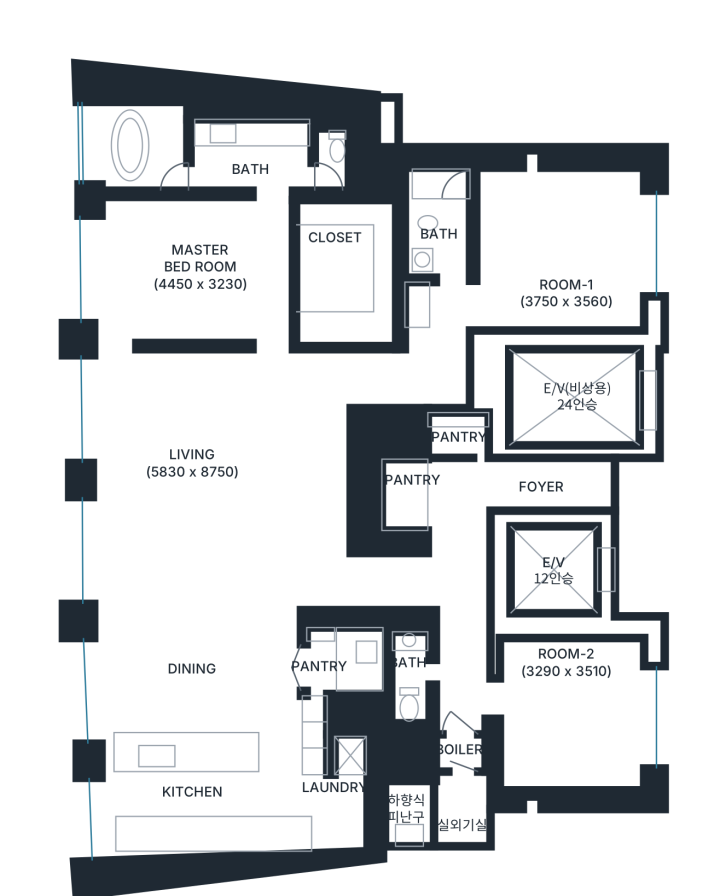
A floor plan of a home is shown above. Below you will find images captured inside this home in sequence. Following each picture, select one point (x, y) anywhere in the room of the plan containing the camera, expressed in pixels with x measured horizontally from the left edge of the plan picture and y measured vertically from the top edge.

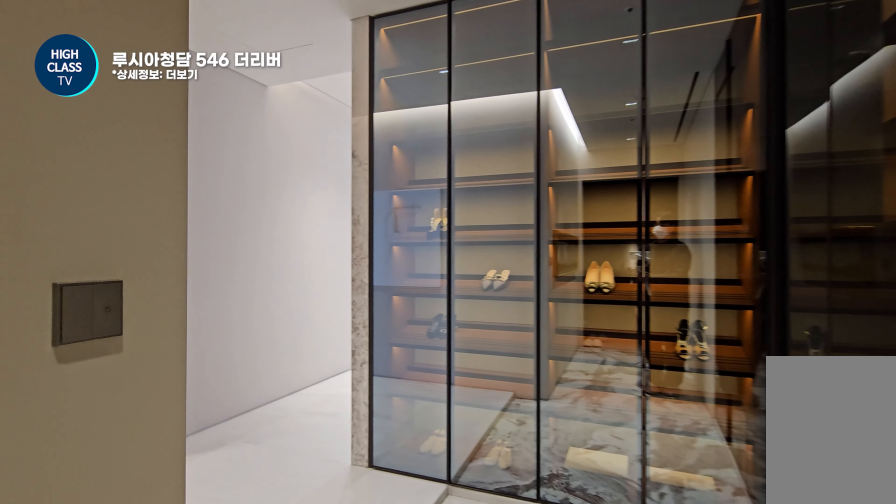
(484, 481)
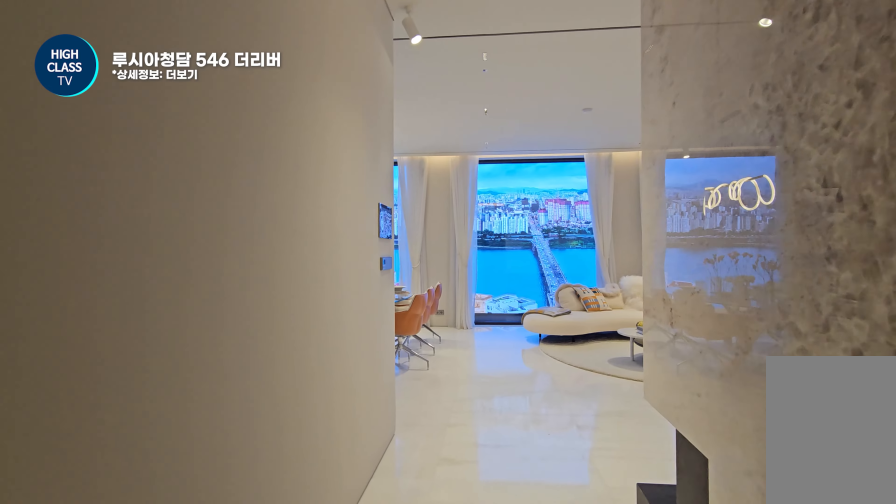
(419, 583)
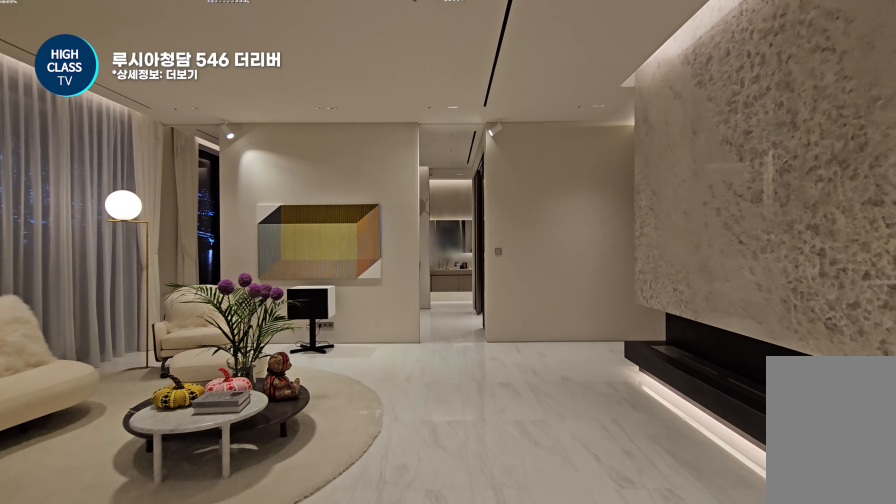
(211, 473)
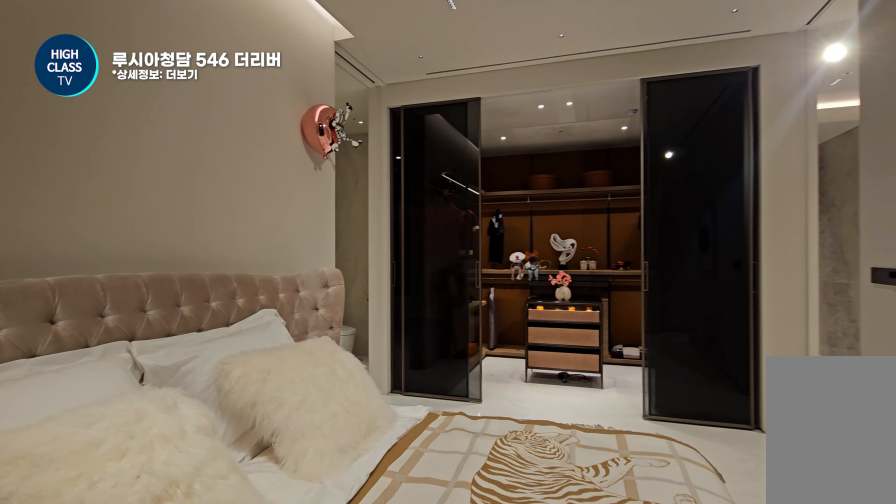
(242, 265)
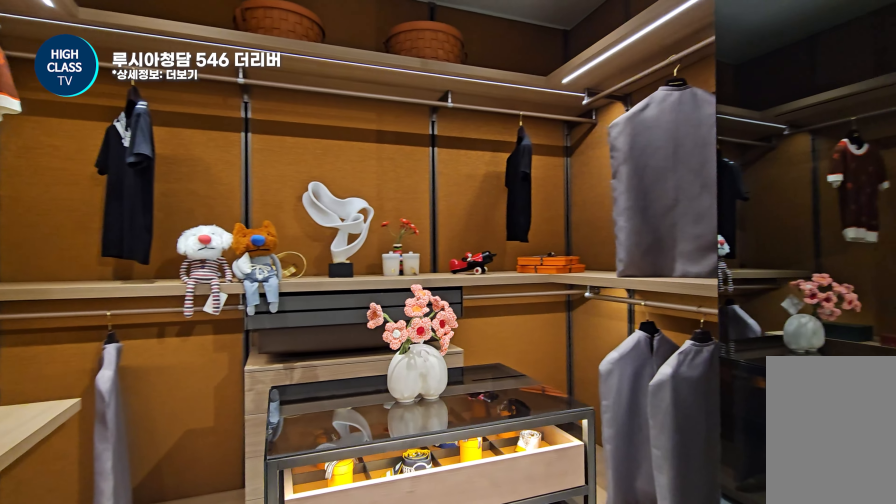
(242, 265)
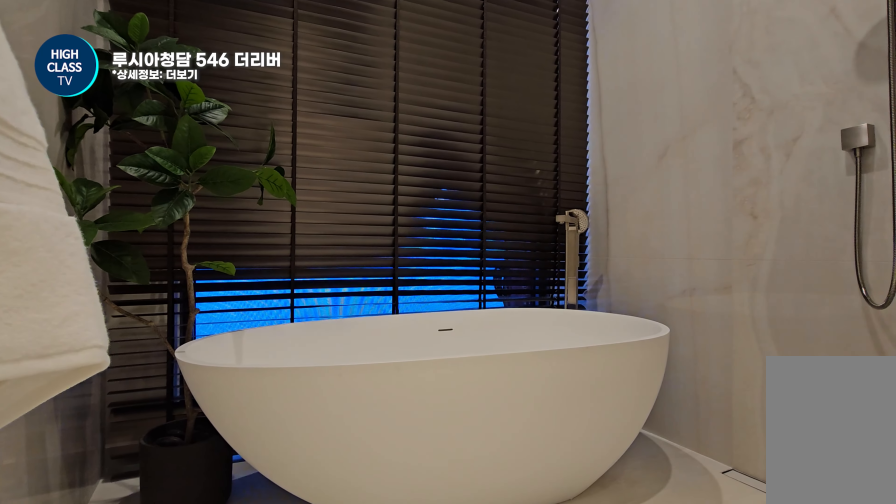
(219, 147)
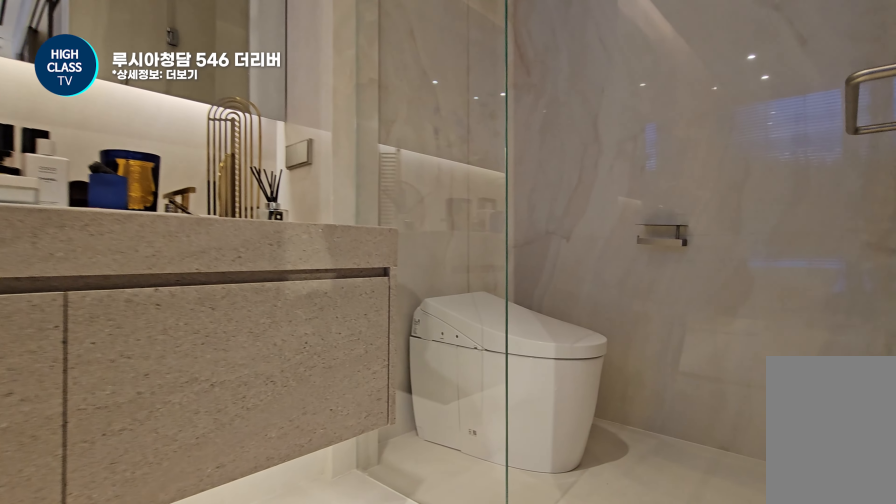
(219, 147)
